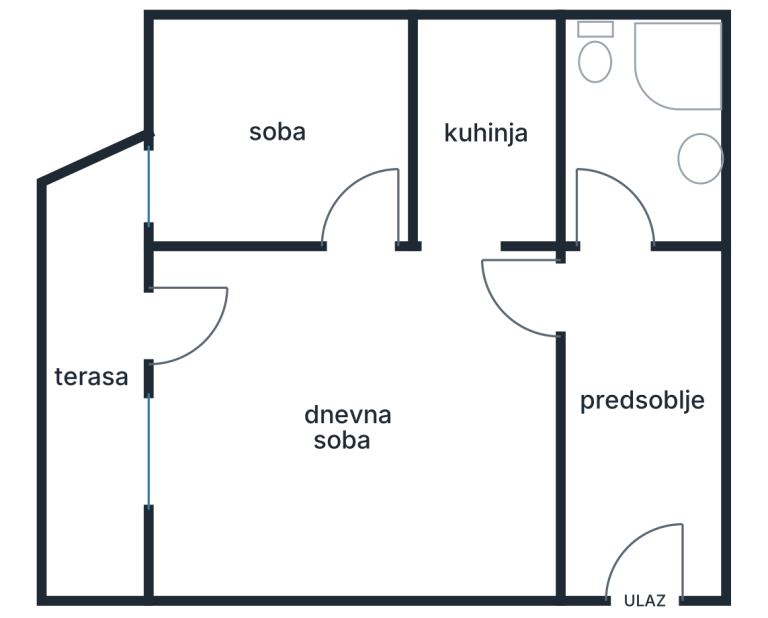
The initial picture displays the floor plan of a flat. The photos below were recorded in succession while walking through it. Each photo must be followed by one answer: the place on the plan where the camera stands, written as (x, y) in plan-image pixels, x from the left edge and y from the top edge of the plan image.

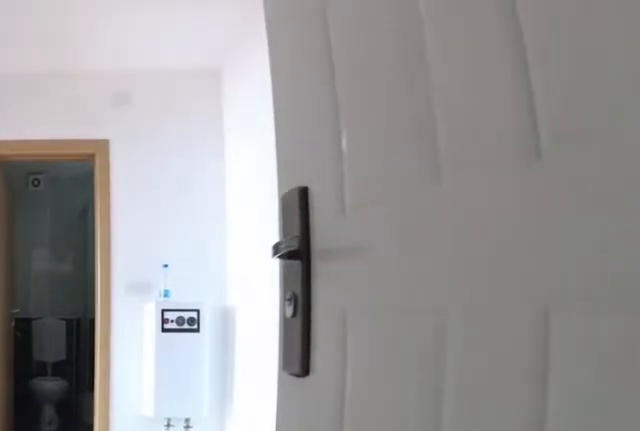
(631, 565)
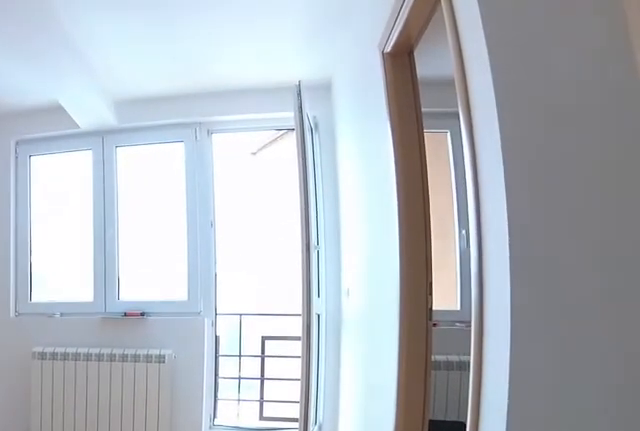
(570, 306)
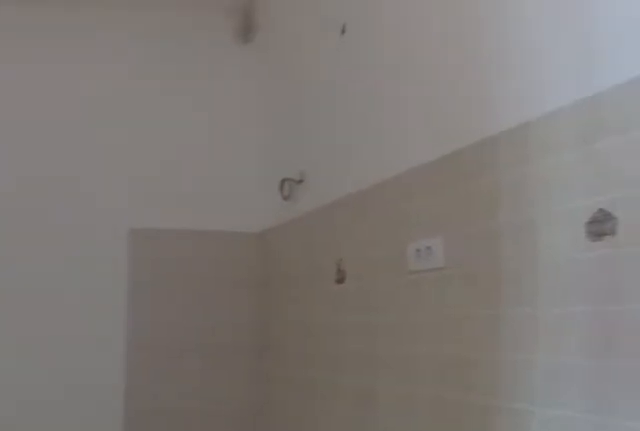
(475, 269)
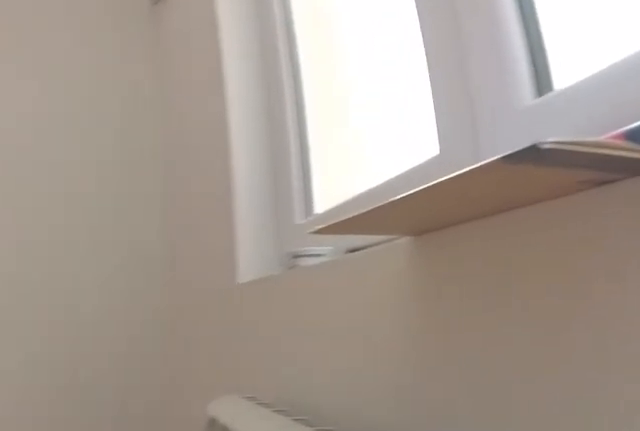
(173, 297)
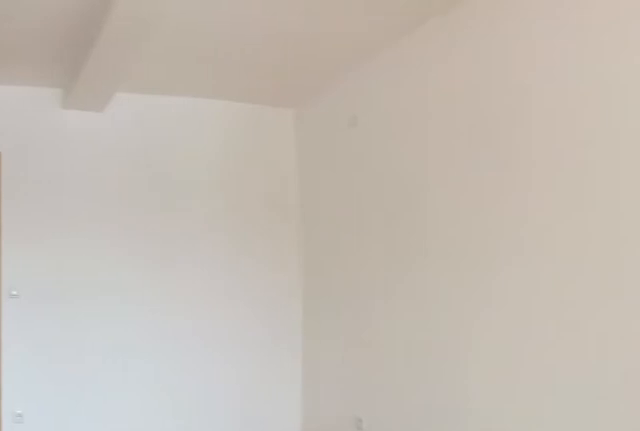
(151, 312)
